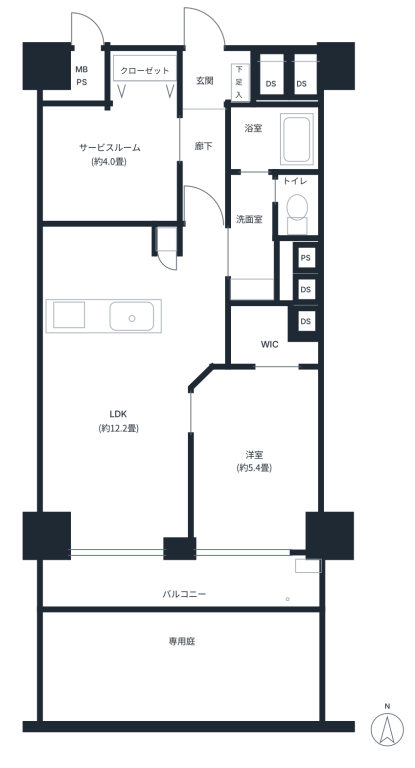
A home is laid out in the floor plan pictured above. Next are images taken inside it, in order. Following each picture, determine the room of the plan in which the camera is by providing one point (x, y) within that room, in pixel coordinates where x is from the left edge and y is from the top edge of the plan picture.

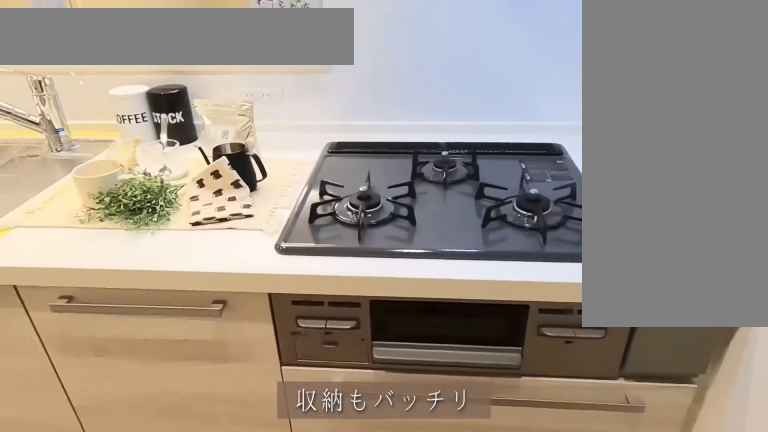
(110, 263)
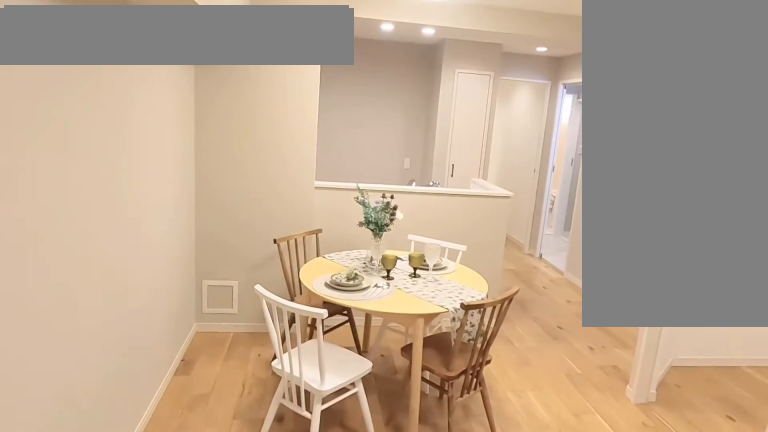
(122, 429)
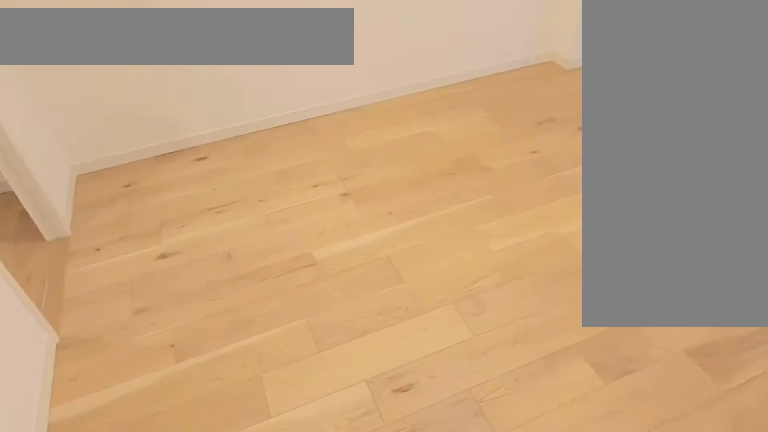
(263, 457)
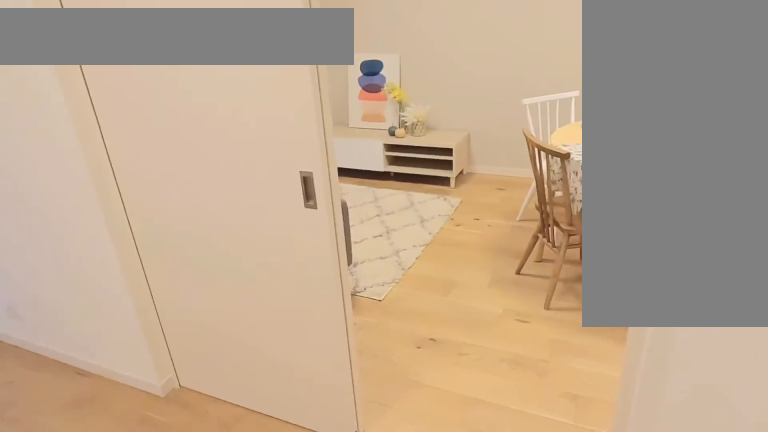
(263, 457)
